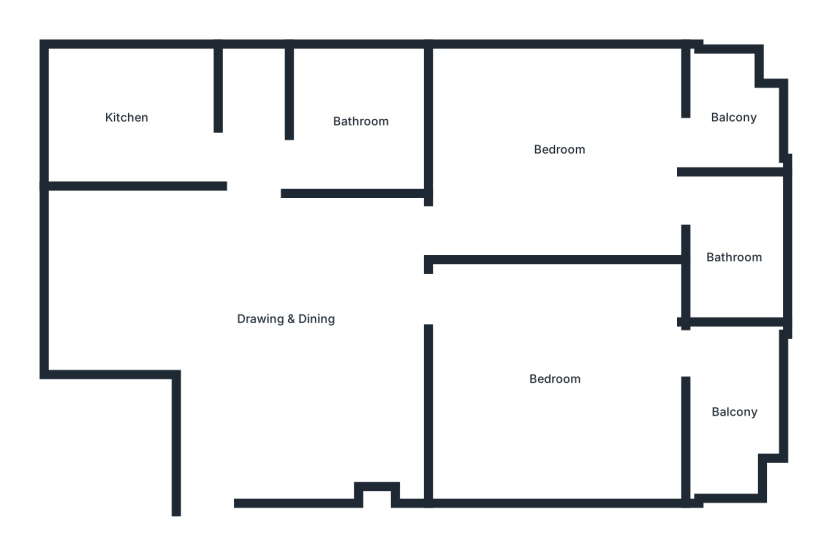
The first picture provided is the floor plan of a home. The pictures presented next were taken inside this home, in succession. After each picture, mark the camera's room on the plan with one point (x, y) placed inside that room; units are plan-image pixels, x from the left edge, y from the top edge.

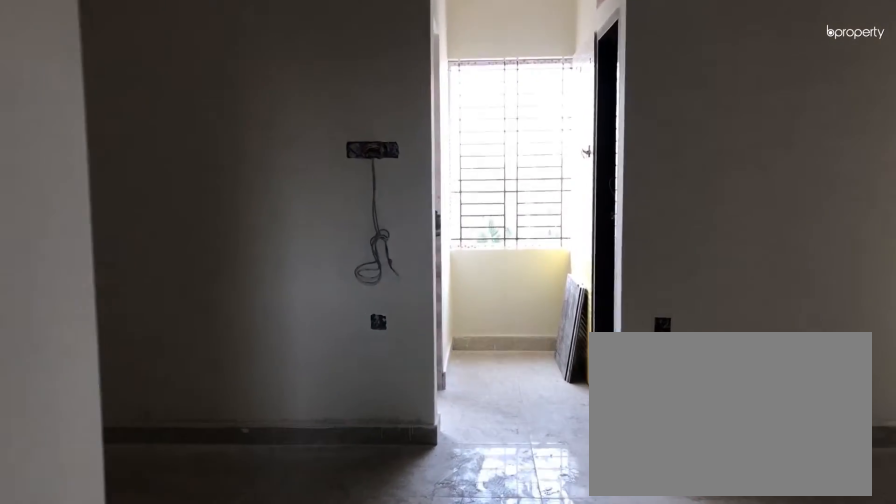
(222, 474)
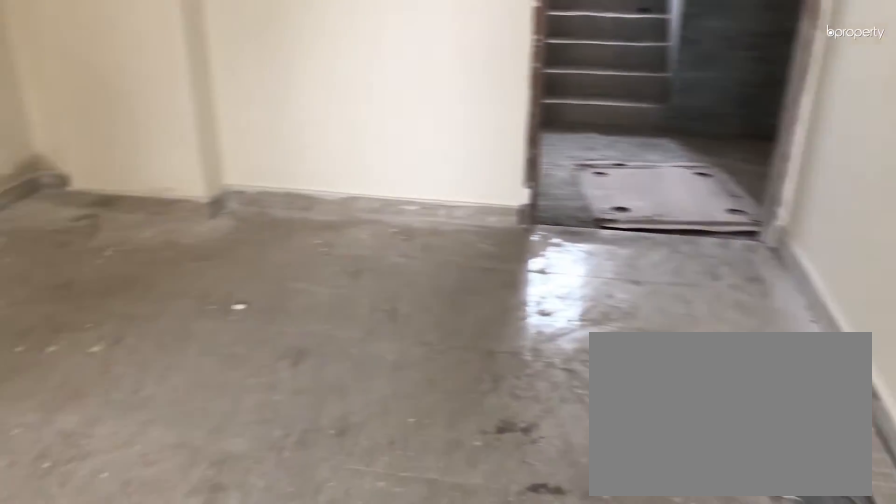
(288, 318)
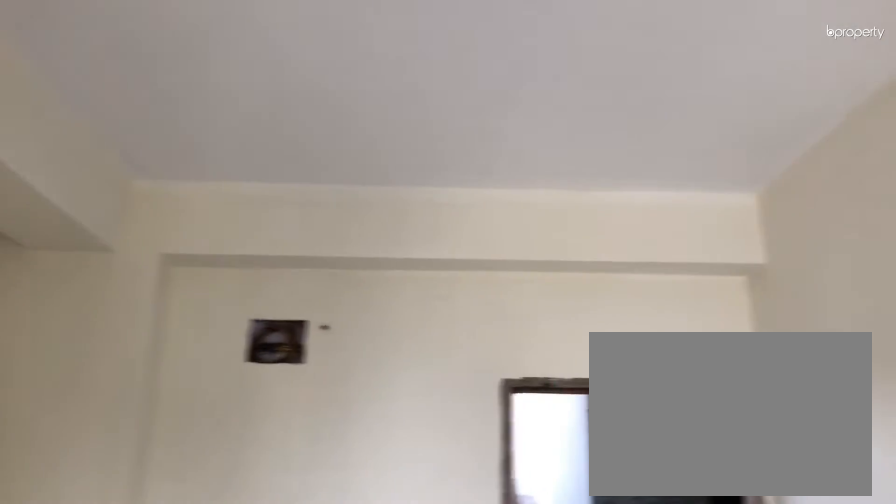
(288, 318)
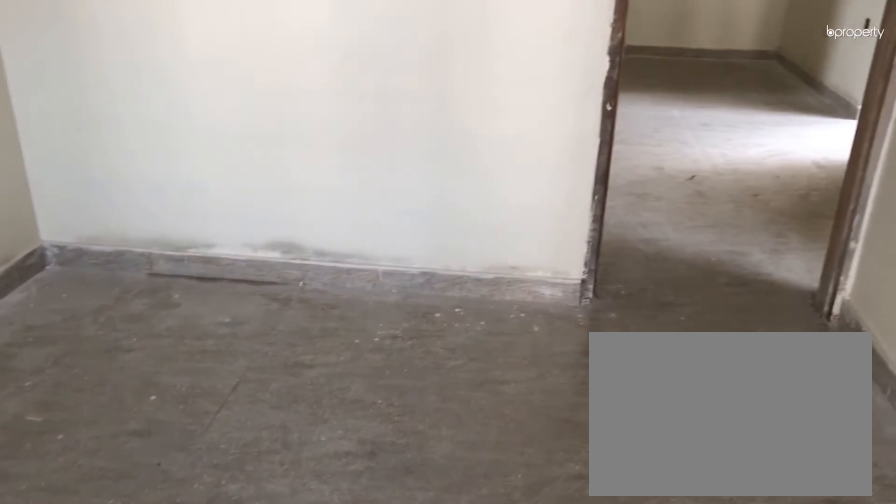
(555, 380)
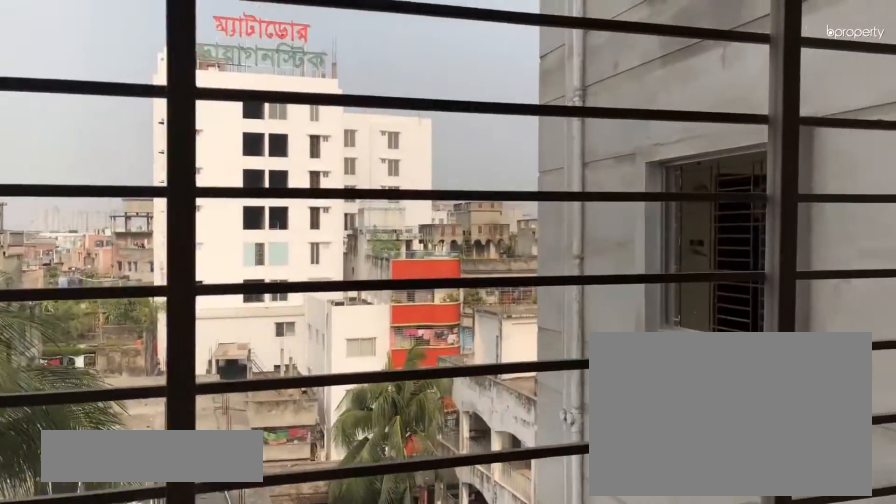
(733, 413)
